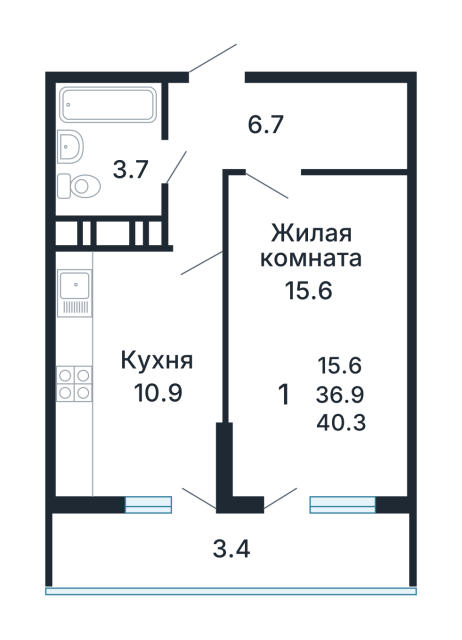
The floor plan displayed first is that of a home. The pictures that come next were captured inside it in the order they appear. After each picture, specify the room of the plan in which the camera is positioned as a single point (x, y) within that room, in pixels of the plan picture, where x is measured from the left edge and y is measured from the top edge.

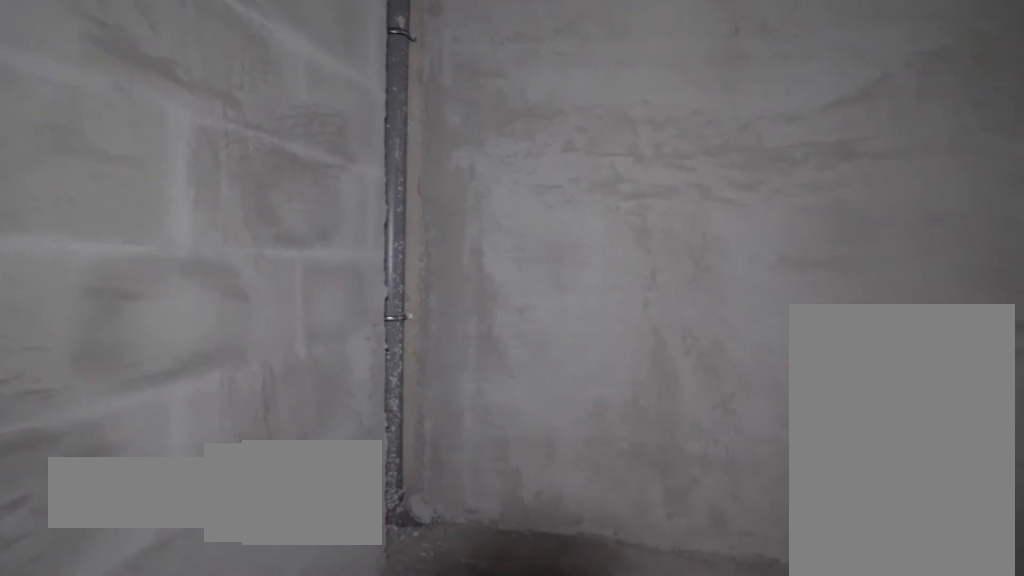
(109, 164)
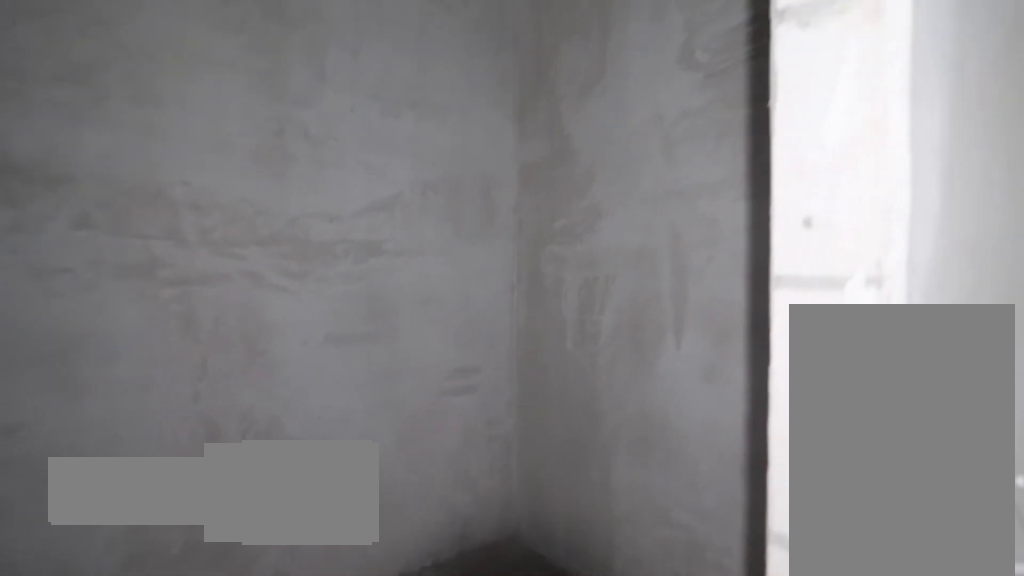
(109, 164)
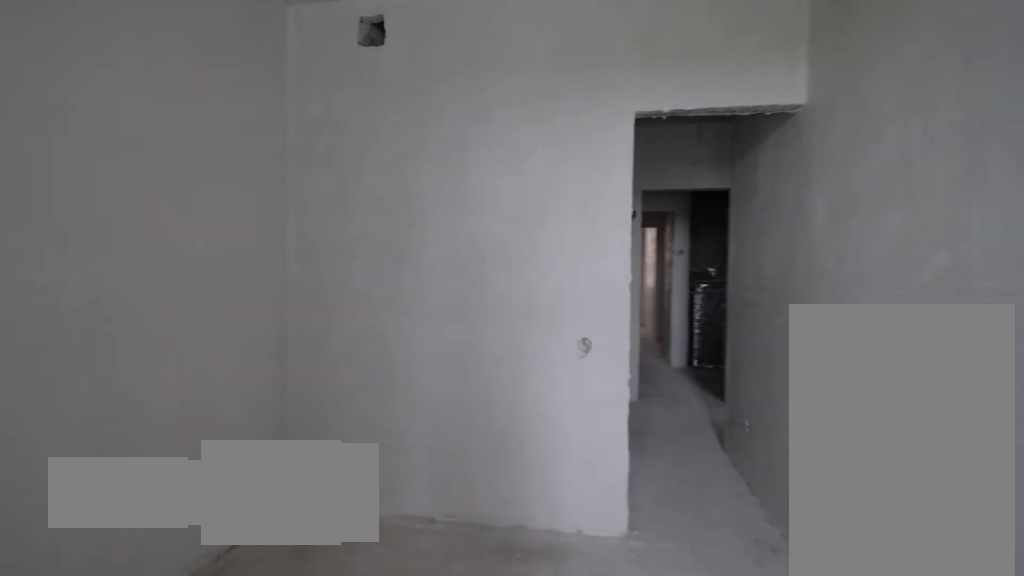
(137, 376)
